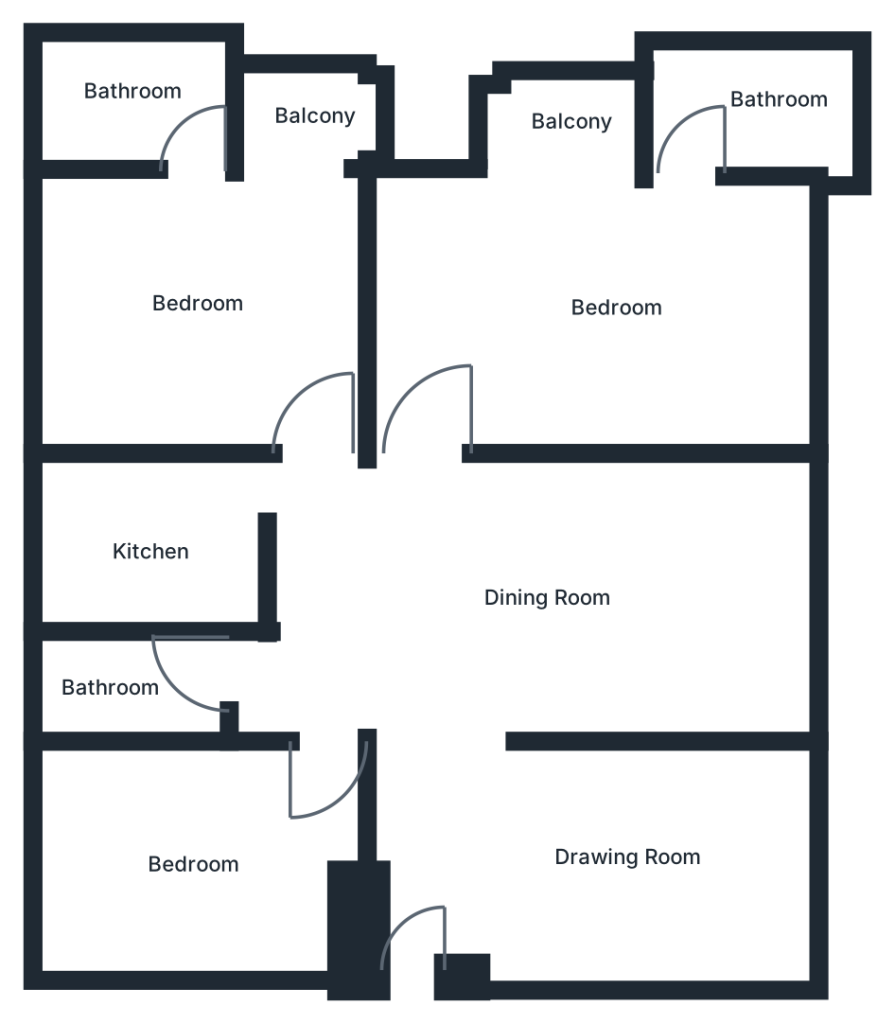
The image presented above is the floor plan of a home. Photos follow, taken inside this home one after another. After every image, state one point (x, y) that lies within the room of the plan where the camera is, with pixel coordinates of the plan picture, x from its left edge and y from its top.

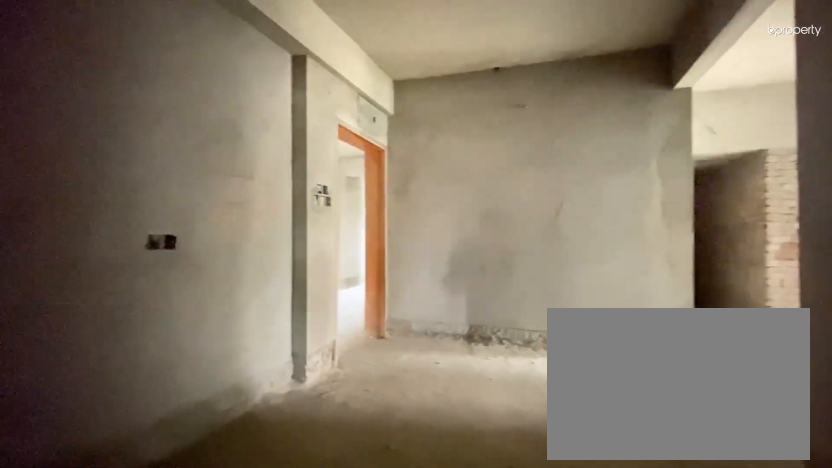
(516, 857)
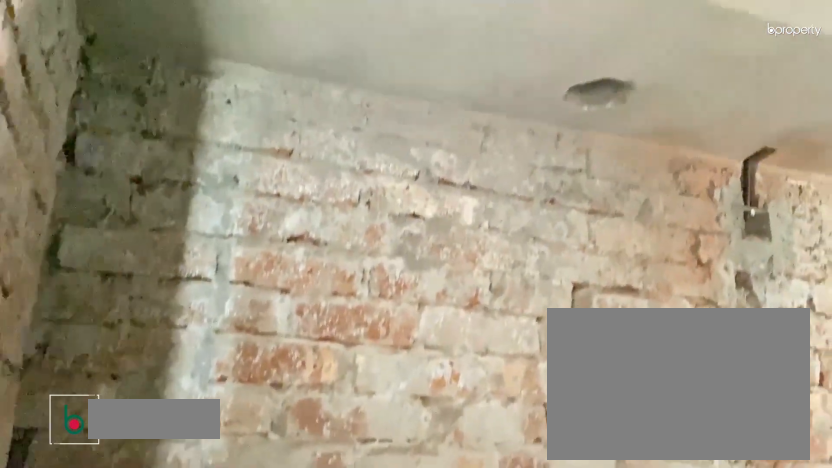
(164, 557)
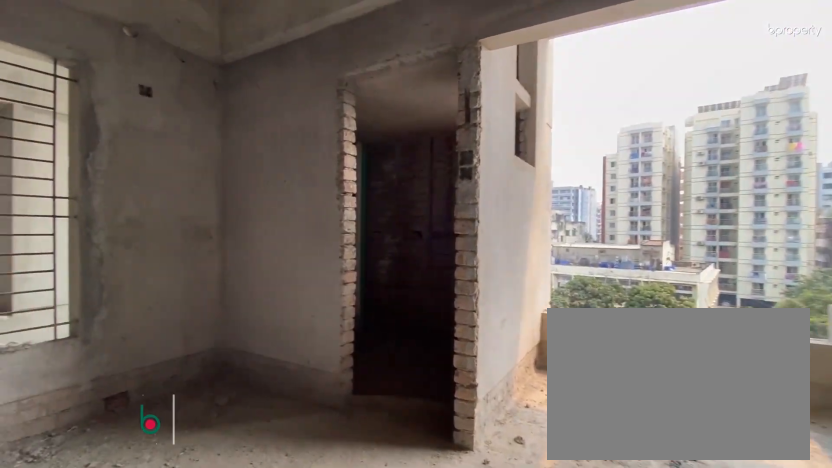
(201, 290)
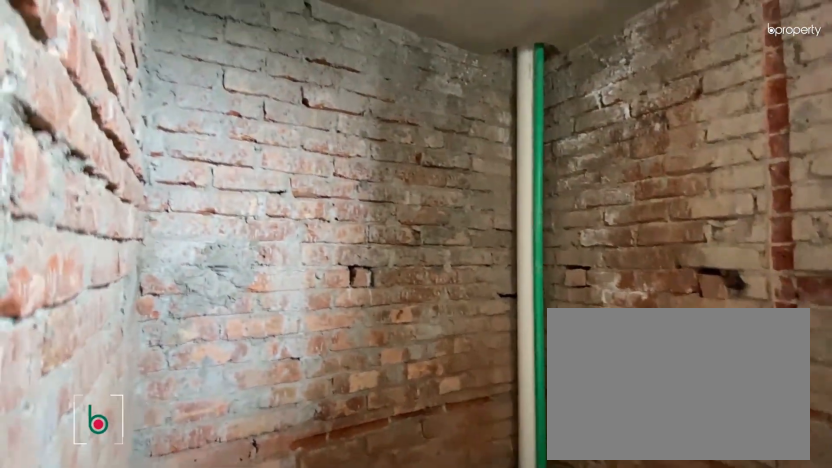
(151, 97)
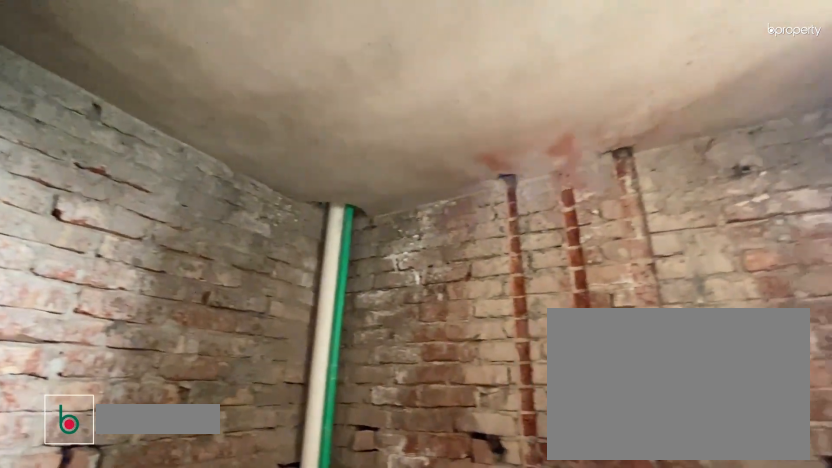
(151, 97)
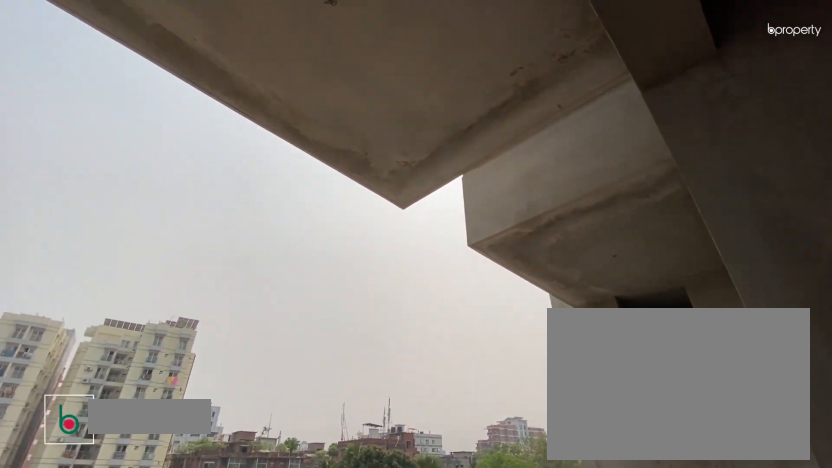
(297, 114)
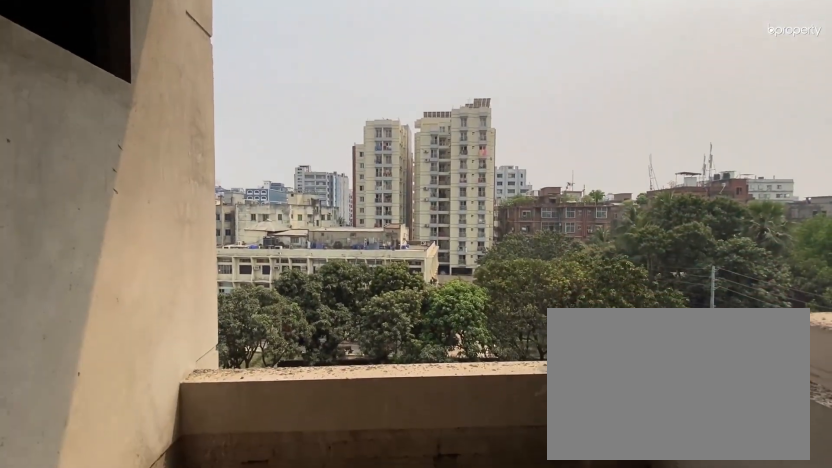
(297, 114)
